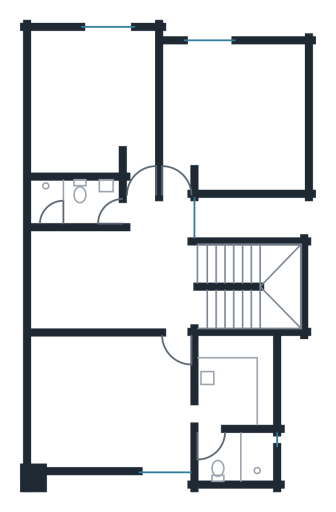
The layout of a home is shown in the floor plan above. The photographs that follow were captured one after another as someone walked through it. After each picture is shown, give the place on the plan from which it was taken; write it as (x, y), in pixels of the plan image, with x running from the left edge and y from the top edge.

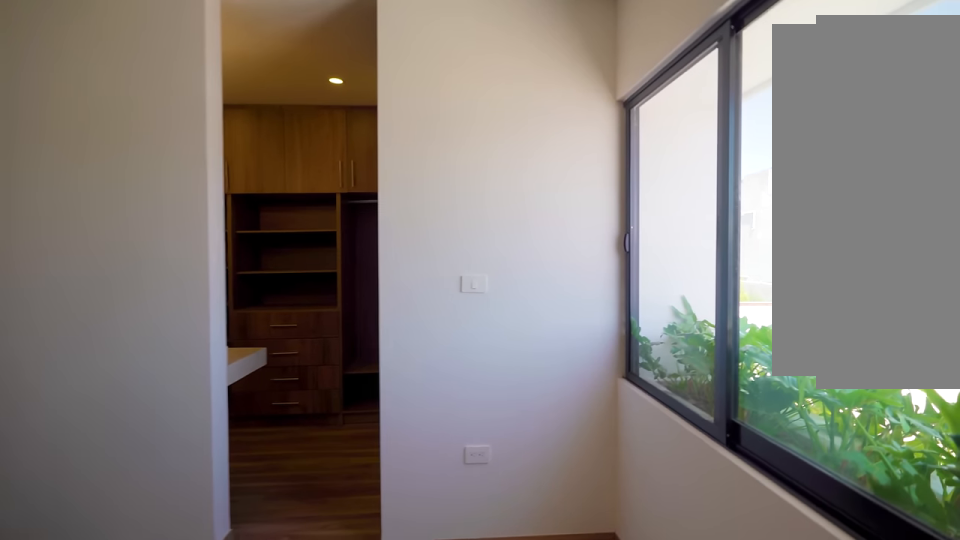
(67, 451)
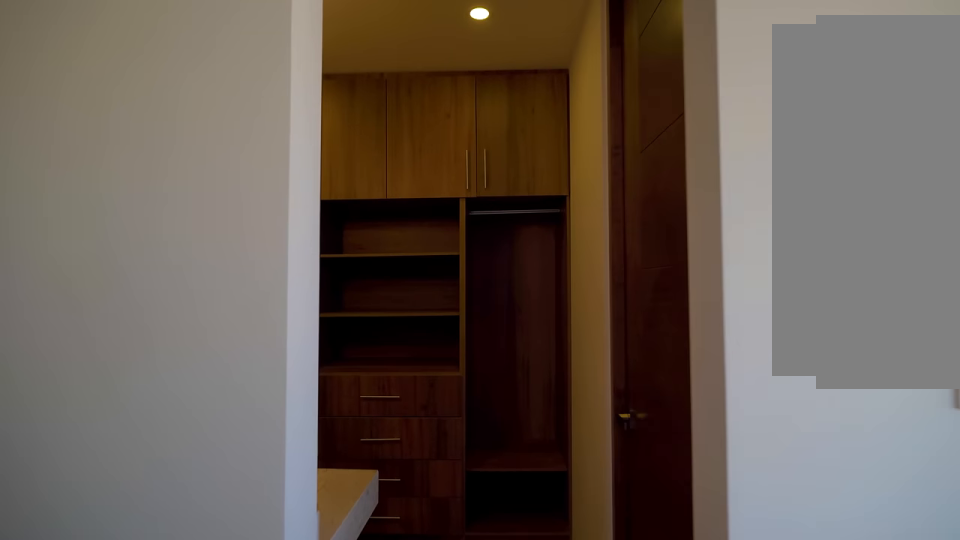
(167, 422)
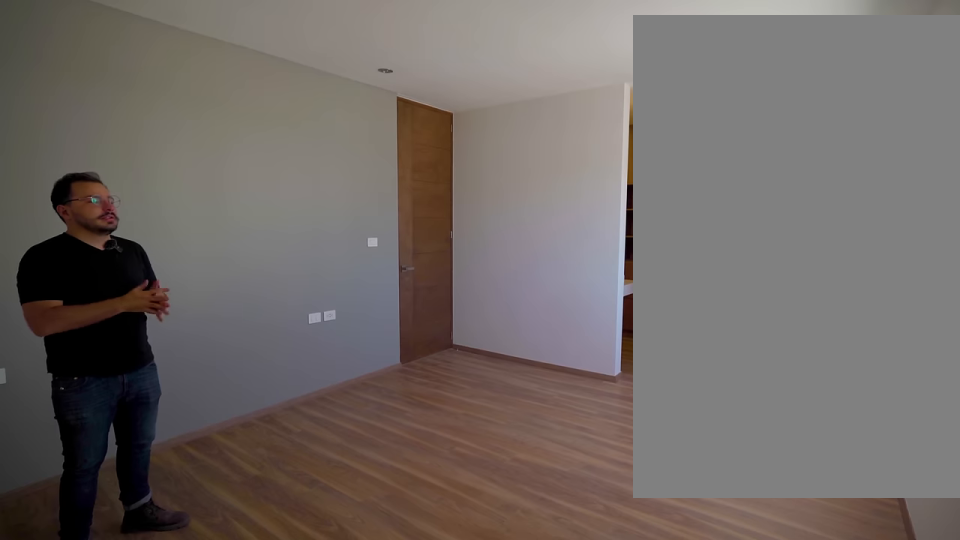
(48, 448)
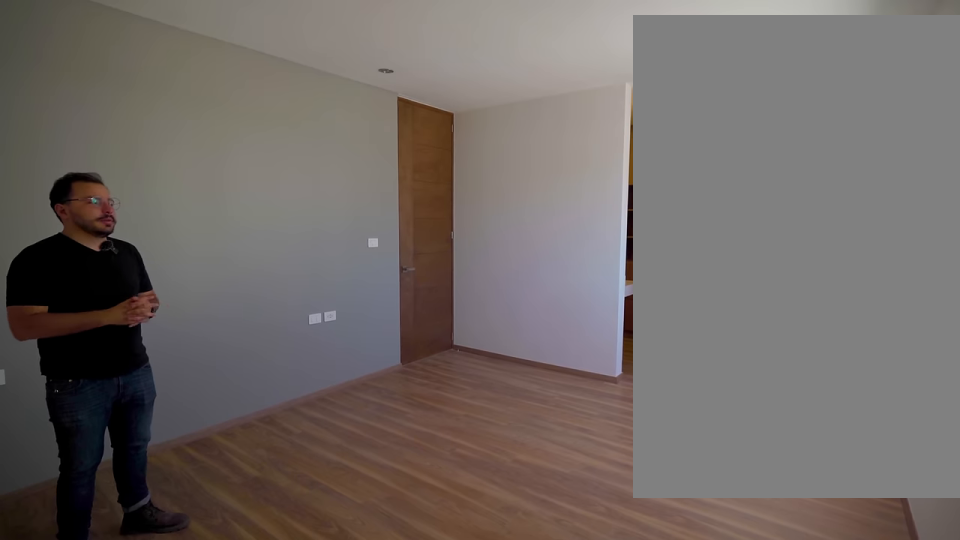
(48, 448)
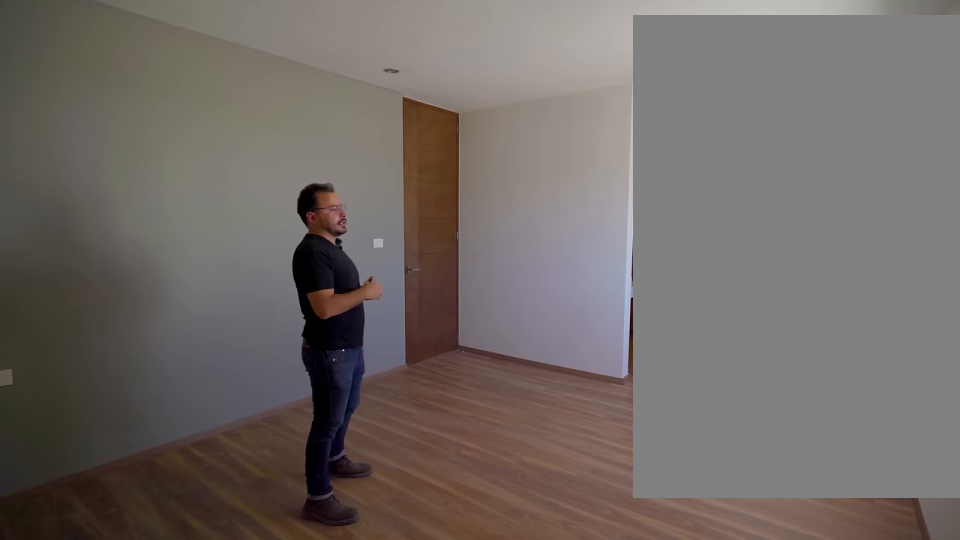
(48, 448)
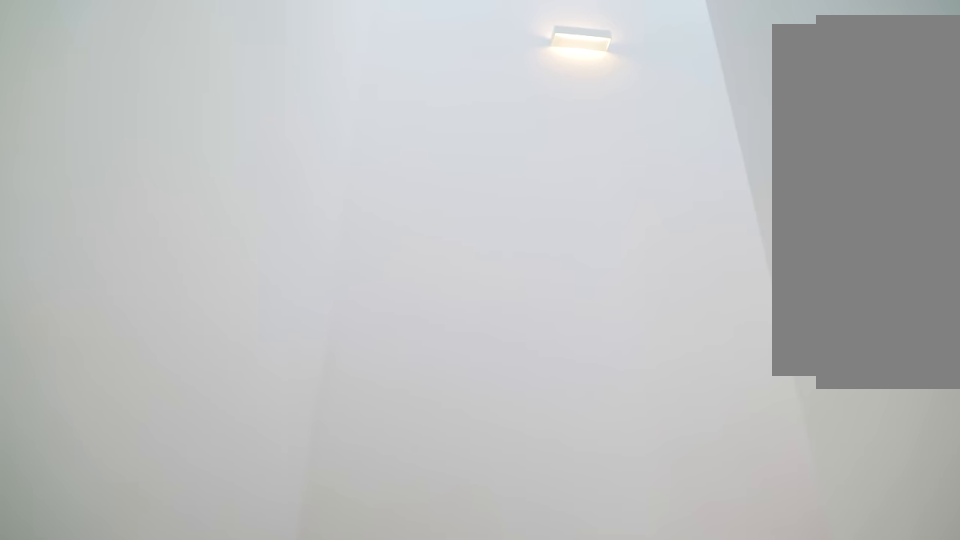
(223, 274)
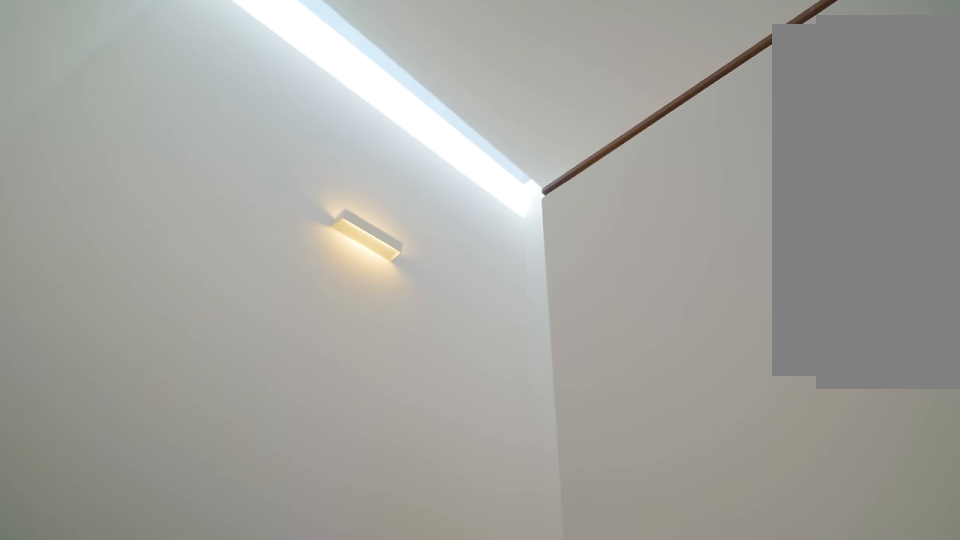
(246, 261)
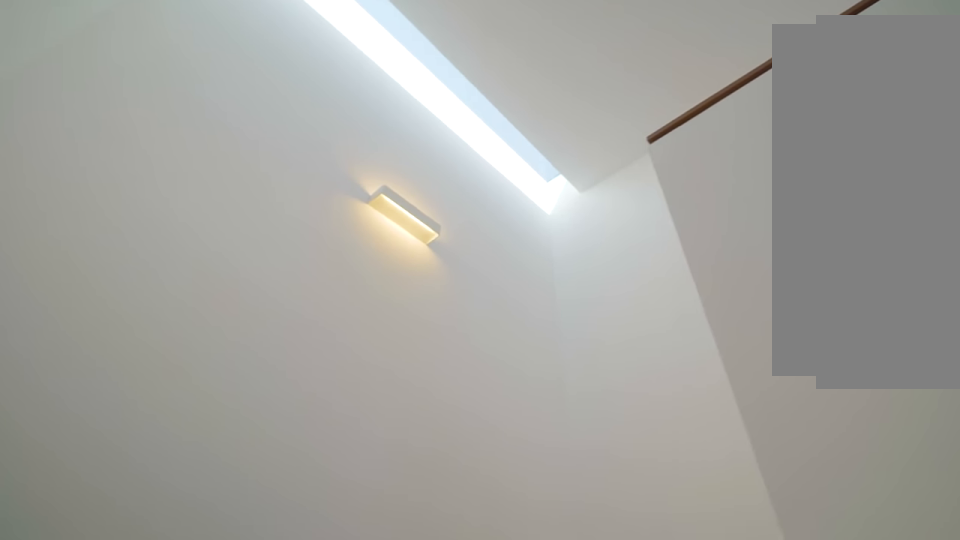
(247, 261)
